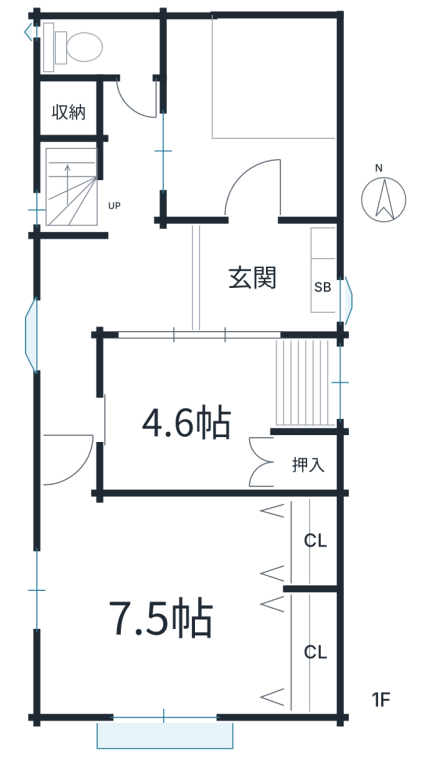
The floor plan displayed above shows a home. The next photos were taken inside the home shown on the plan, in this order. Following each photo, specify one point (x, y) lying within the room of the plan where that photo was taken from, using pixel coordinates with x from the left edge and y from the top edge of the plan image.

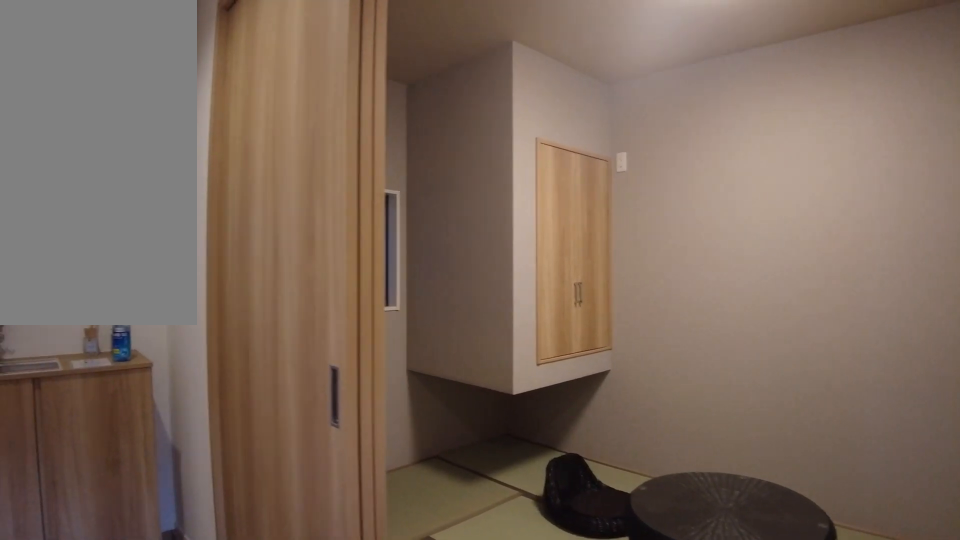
(242, 279)
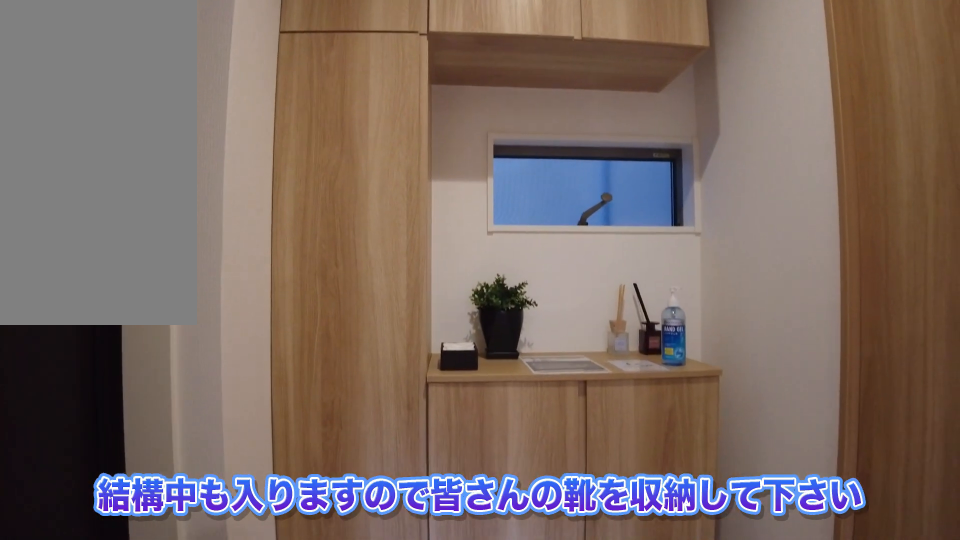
(242, 279)
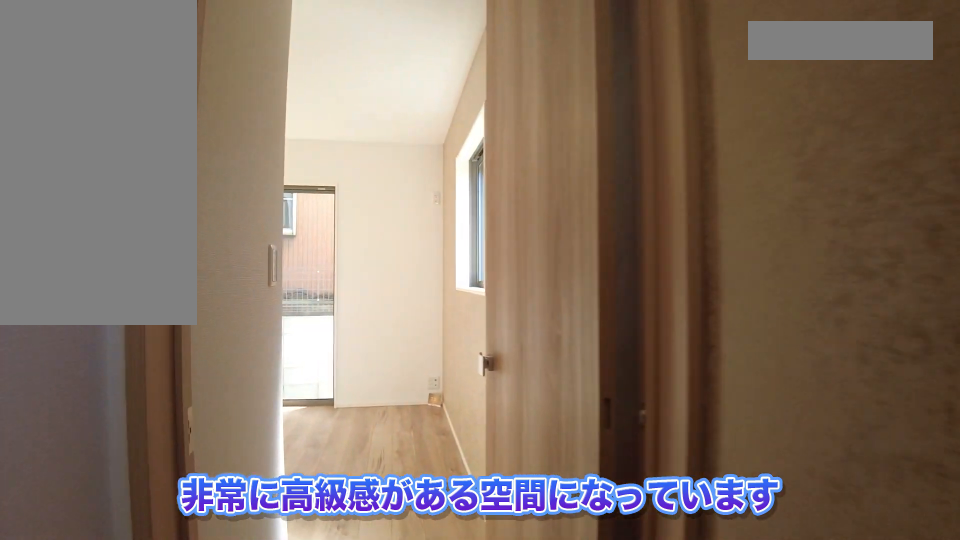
(97, 284)
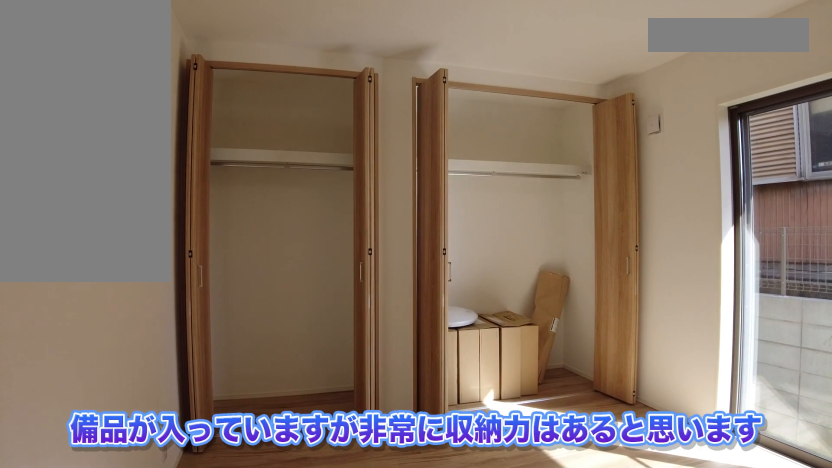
(176, 603)
